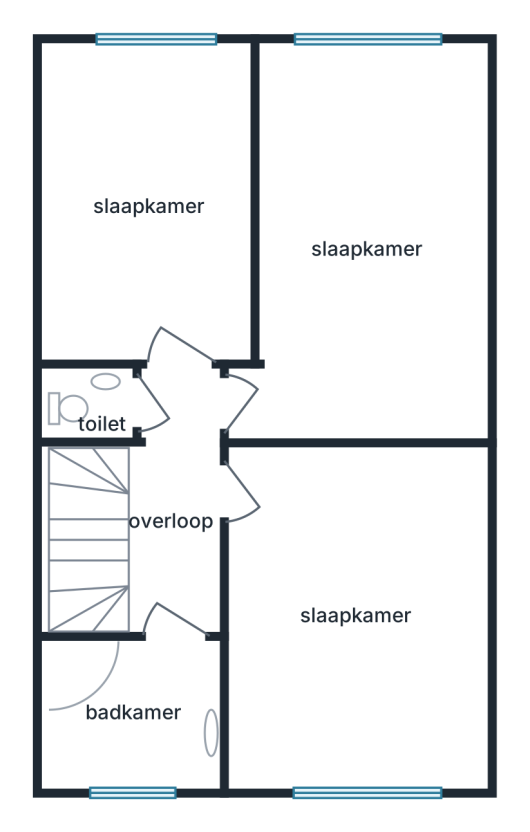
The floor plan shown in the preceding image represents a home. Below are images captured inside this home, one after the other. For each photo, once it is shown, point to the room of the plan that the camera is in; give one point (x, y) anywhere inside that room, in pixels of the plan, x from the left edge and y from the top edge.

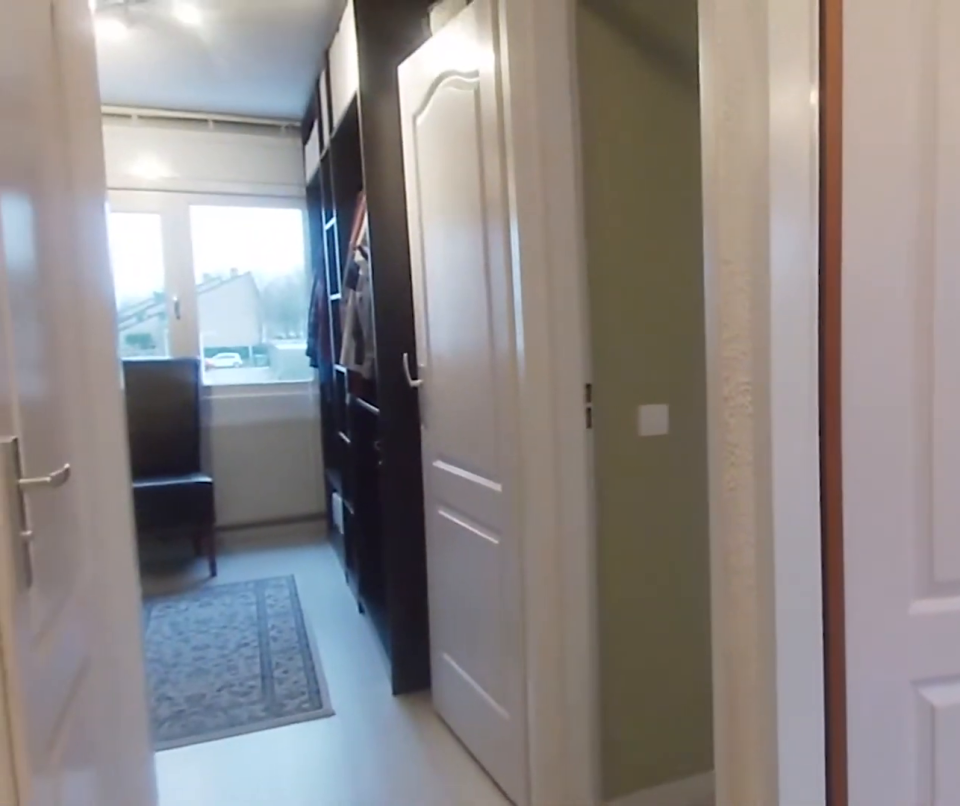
(173, 504)
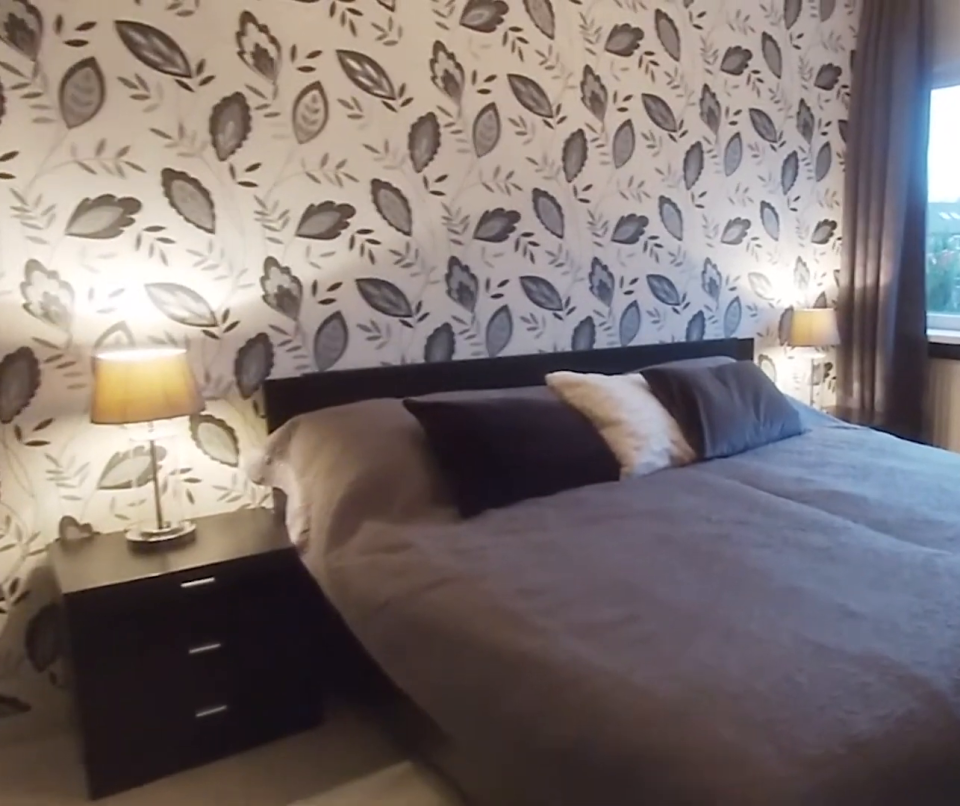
(356, 615)
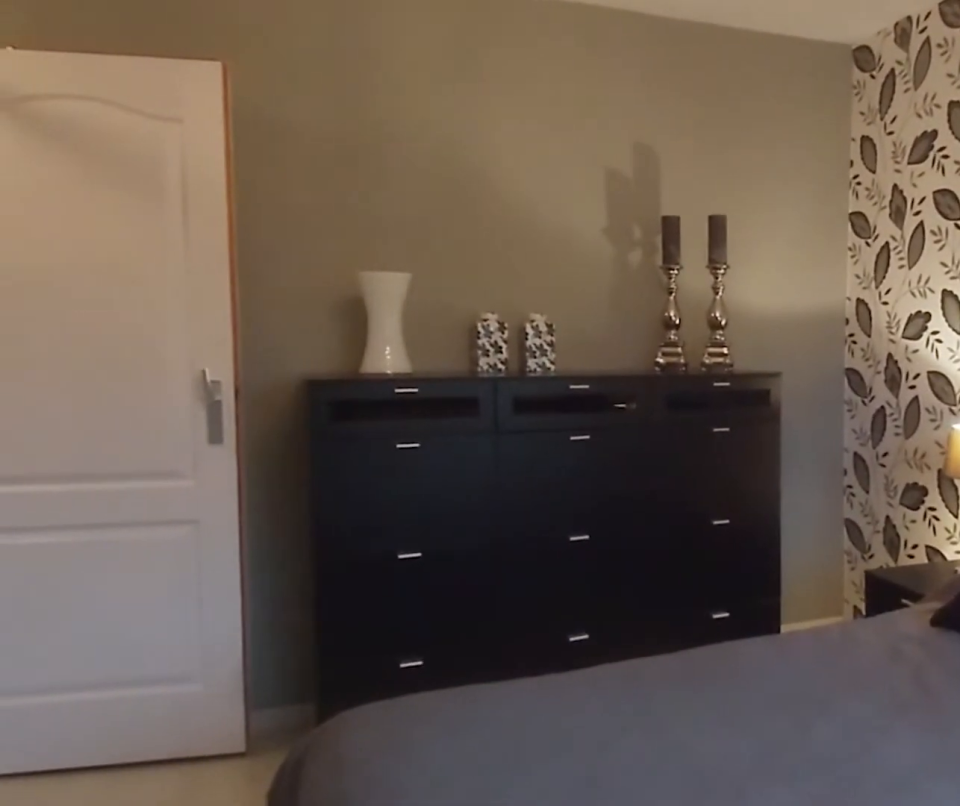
(356, 615)
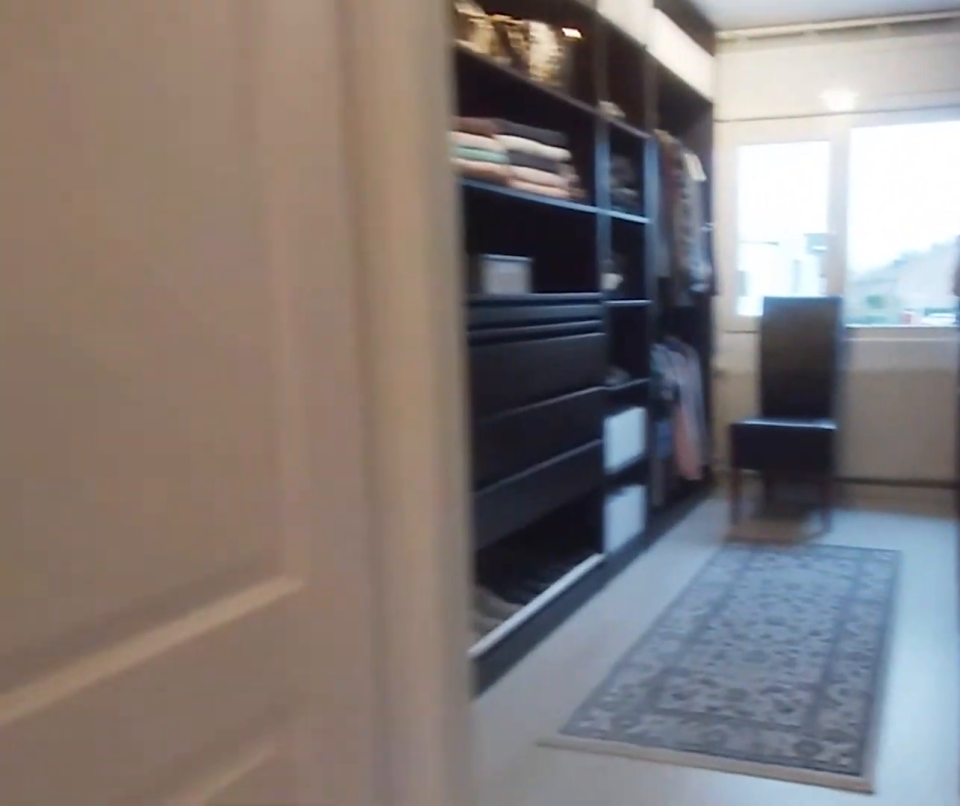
(174, 506)
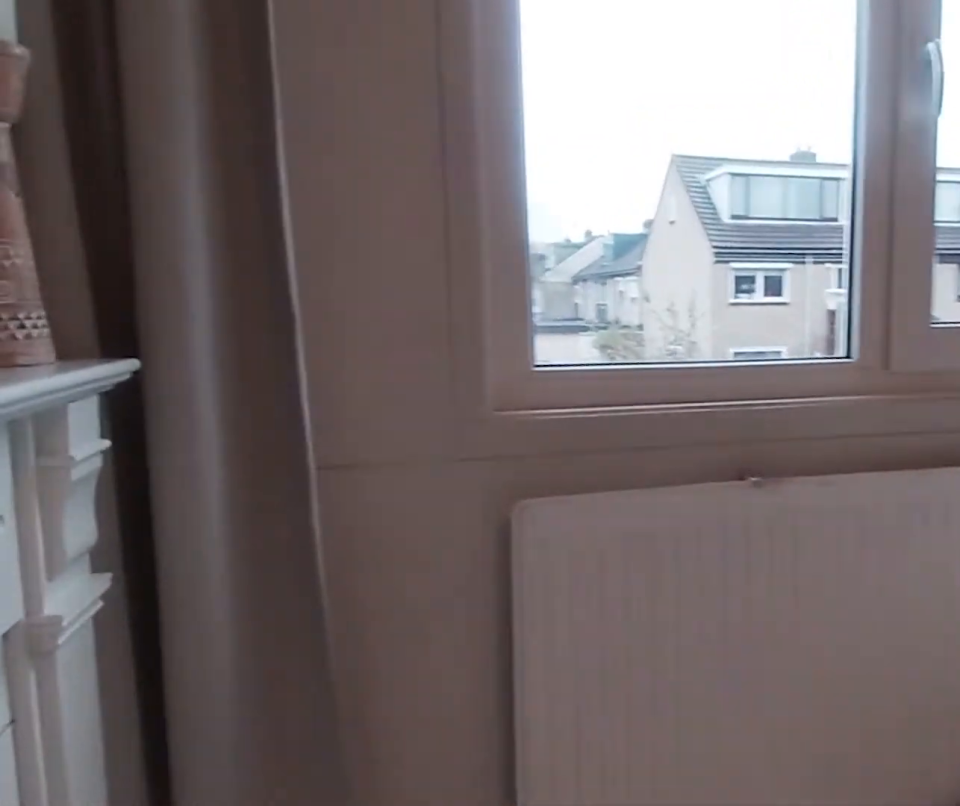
(411, 397)
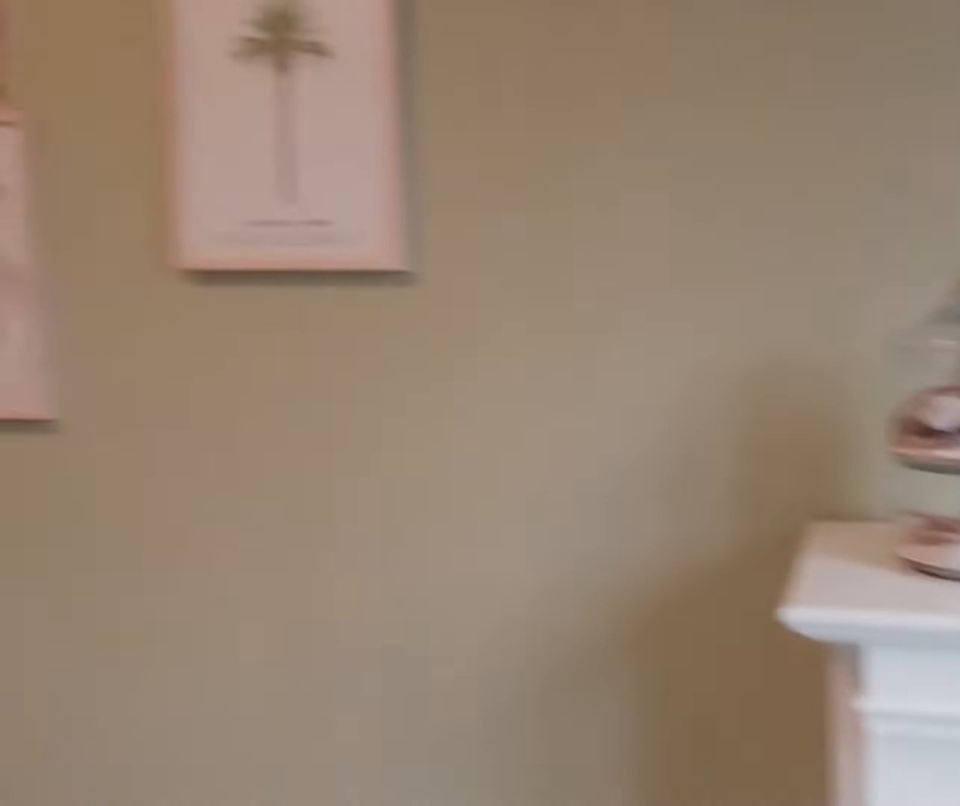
(411, 397)
